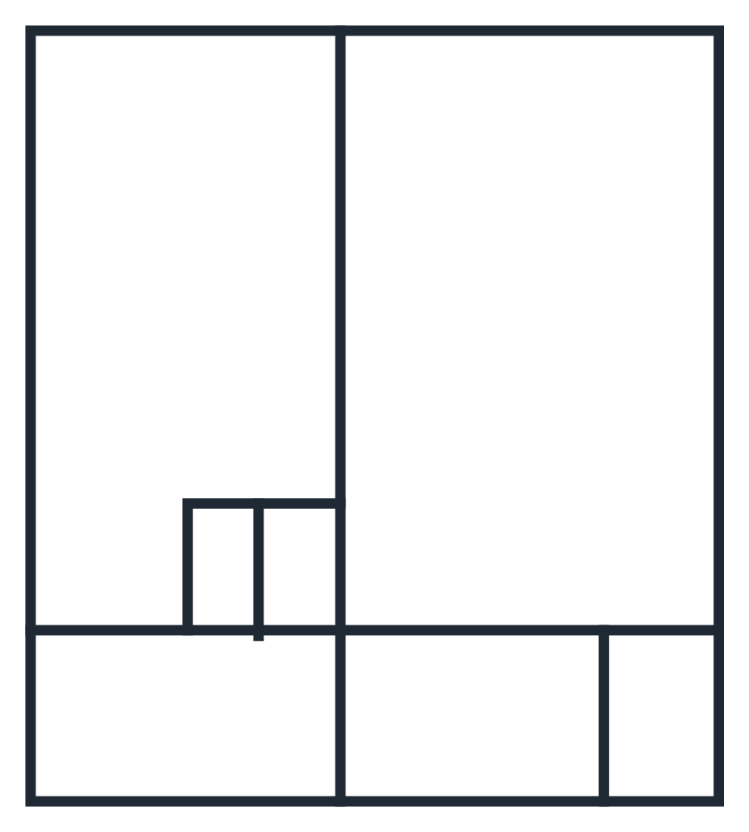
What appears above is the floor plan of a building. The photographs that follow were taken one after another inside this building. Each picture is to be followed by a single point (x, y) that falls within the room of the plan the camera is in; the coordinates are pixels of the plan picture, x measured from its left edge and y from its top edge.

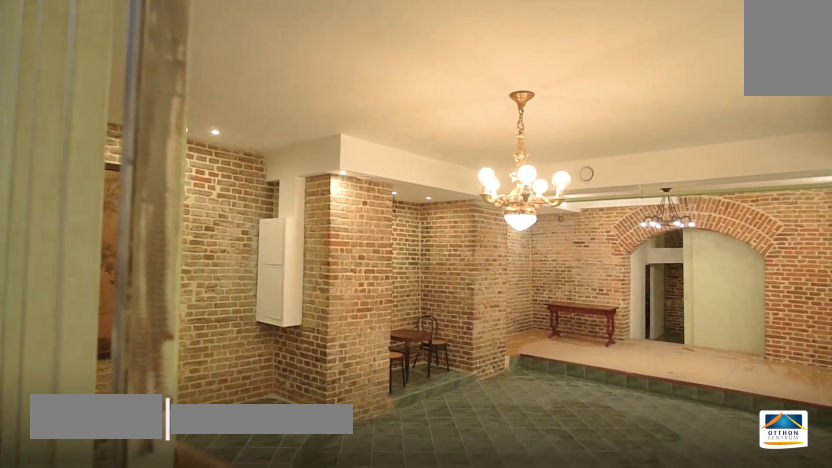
(545, 344)
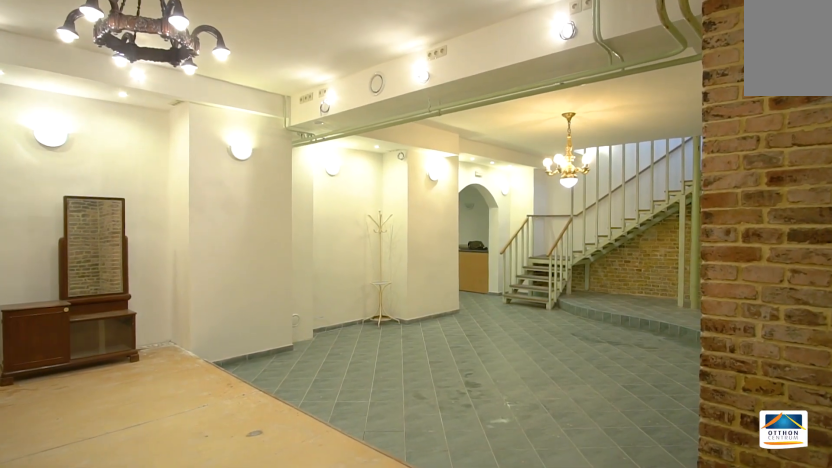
(544, 345)
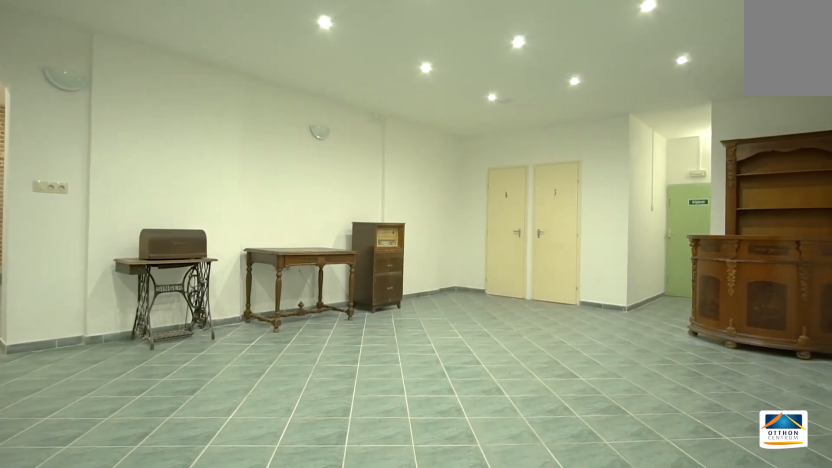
(185, 316)
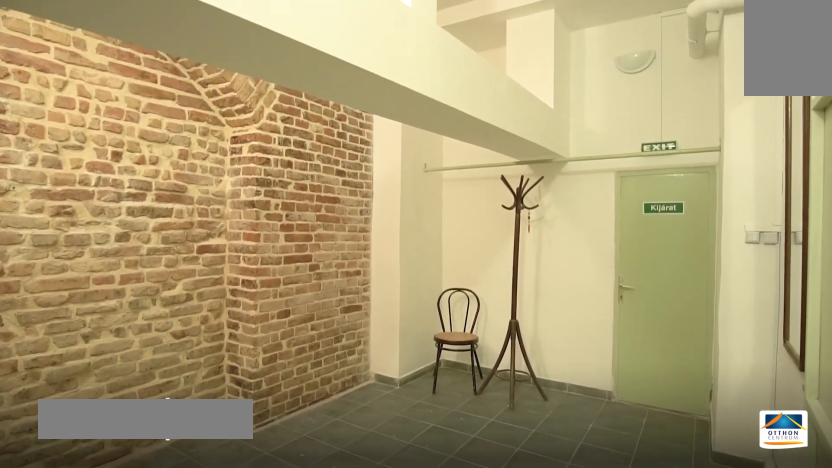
(465, 717)
